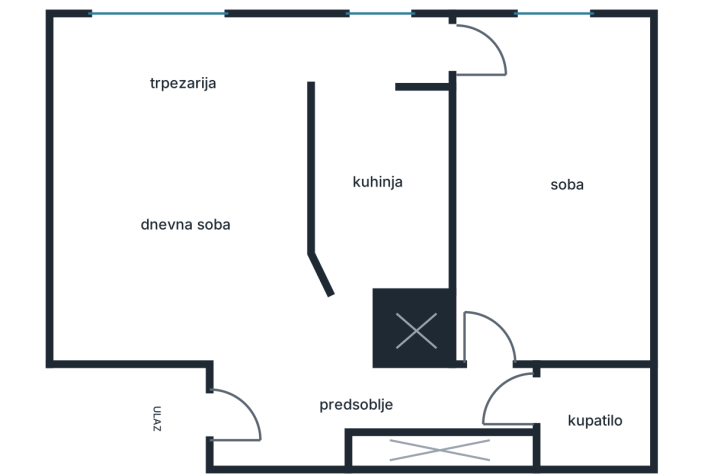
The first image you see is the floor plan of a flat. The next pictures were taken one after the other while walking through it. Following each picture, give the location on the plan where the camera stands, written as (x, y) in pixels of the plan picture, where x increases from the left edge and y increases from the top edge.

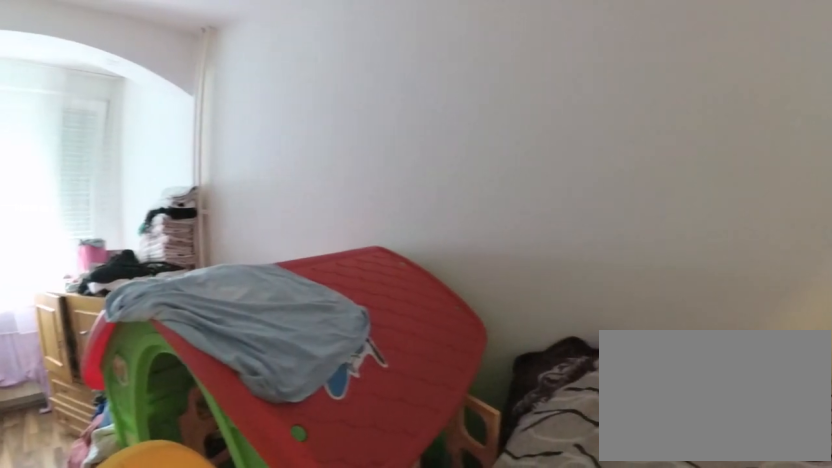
(517, 208)
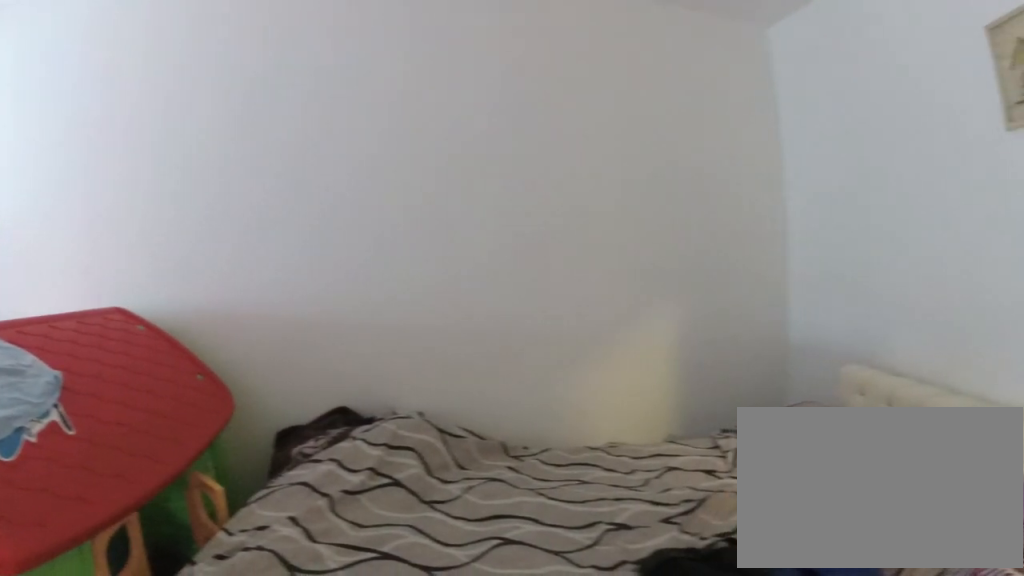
(516, 204)
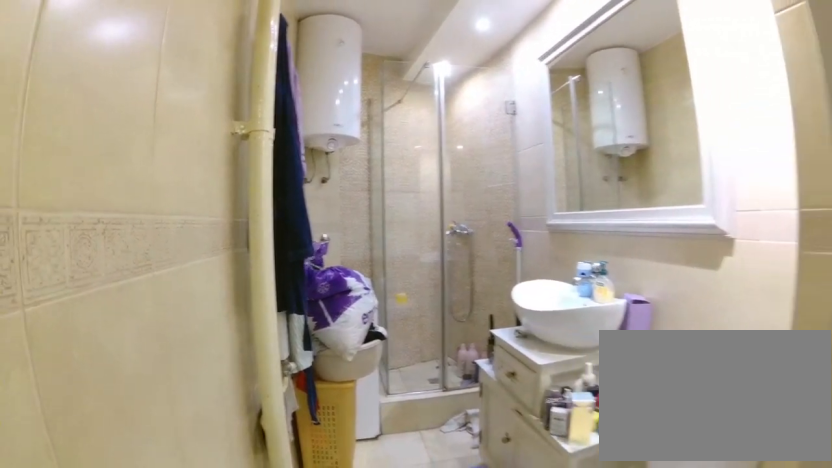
(520, 388)
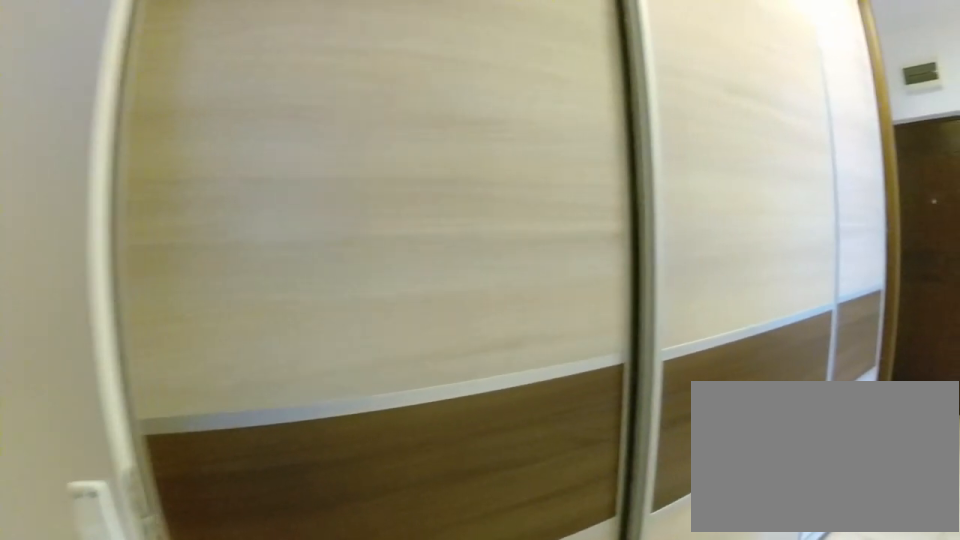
(509, 378)
